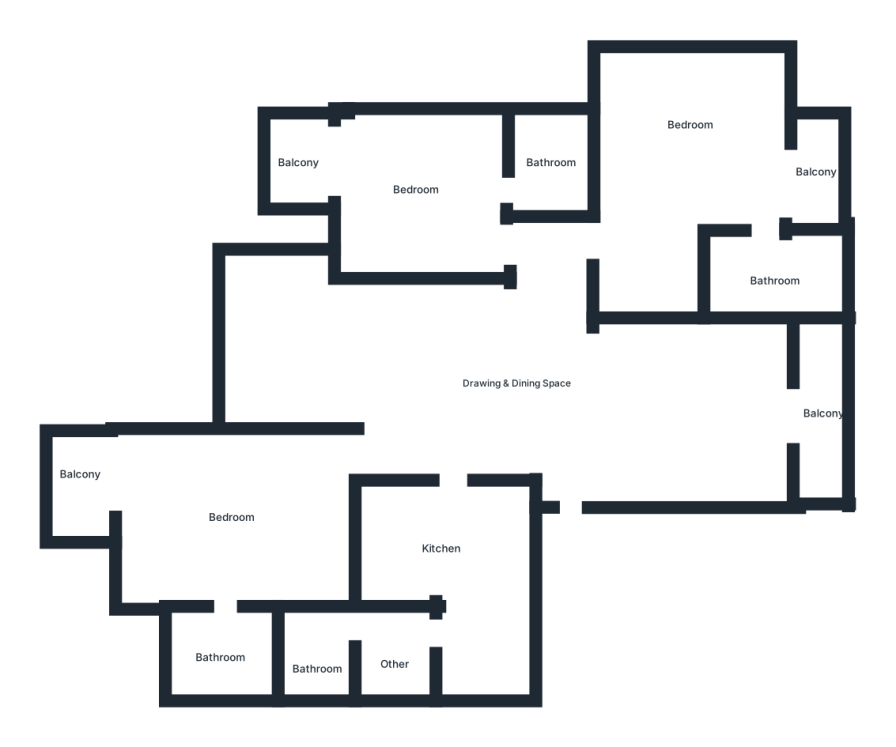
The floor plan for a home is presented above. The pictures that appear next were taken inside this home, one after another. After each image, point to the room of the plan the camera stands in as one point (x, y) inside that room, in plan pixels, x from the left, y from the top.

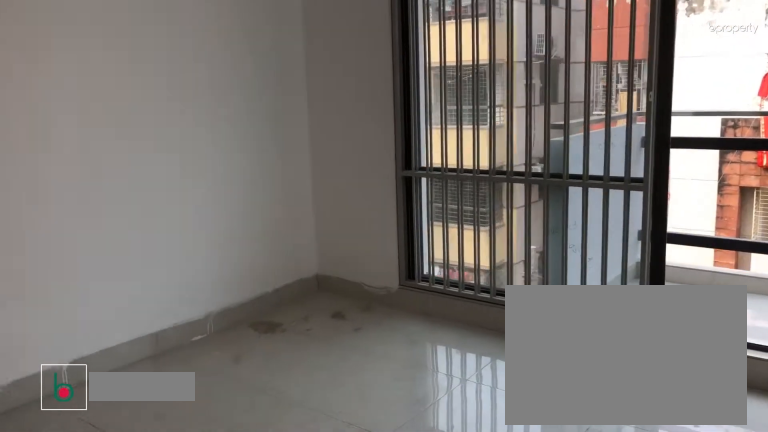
(227, 531)
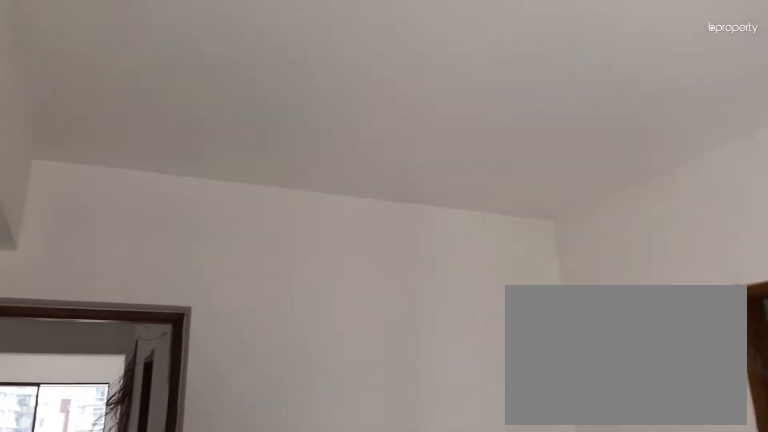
(227, 531)
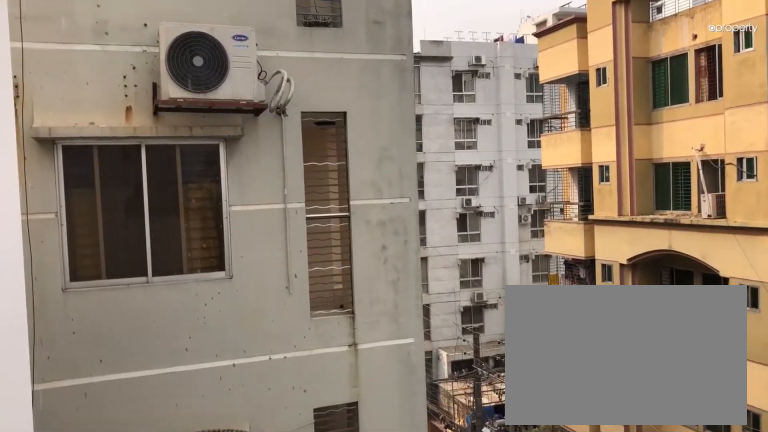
(98, 486)
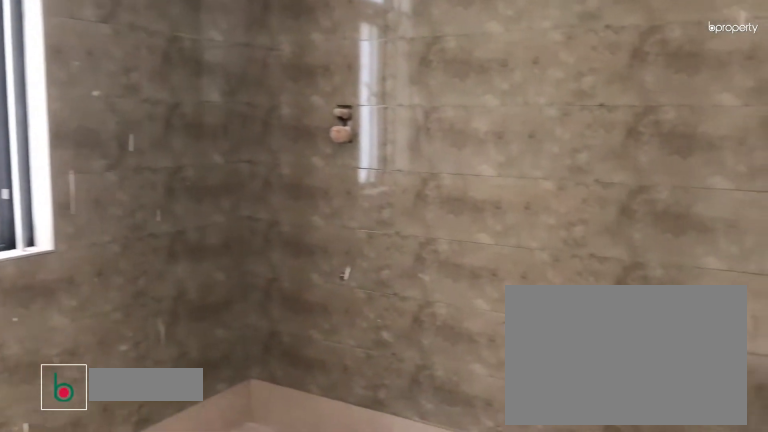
(226, 645)
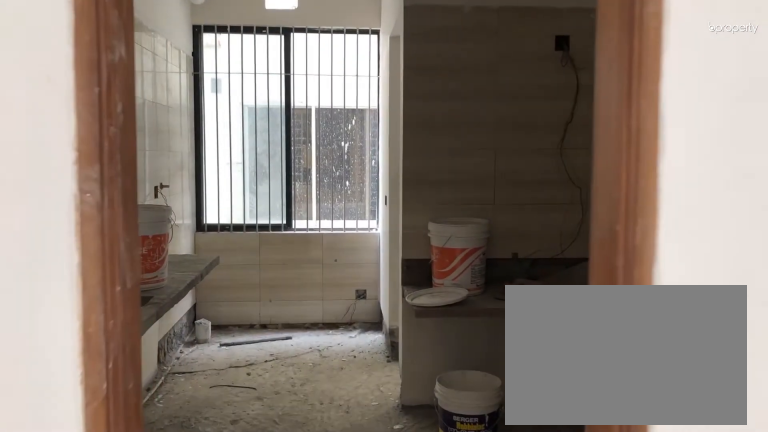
(452, 482)
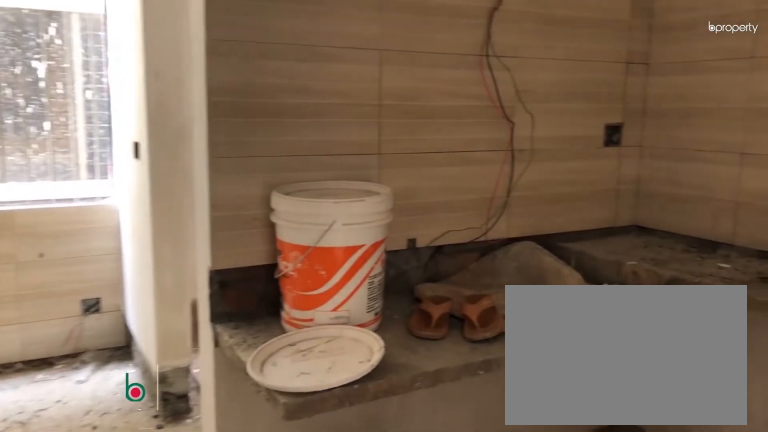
(451, 560)
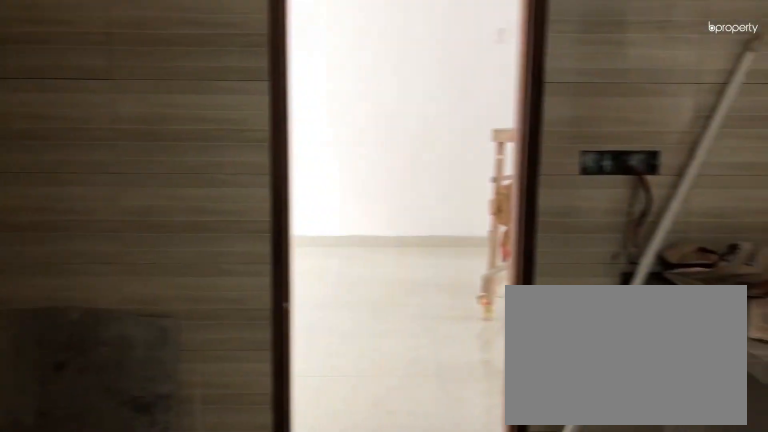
(451, 560)
